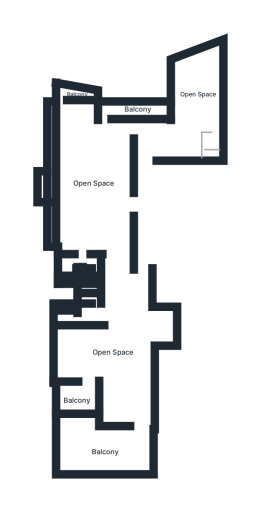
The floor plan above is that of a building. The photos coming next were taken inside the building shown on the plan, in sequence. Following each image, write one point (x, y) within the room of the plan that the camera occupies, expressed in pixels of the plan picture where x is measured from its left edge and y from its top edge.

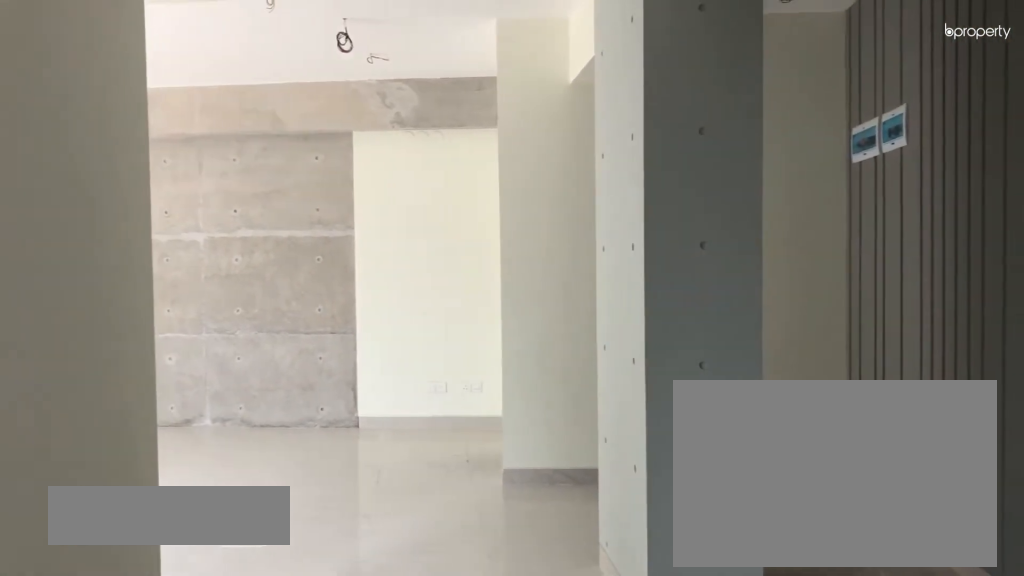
(175, 138)
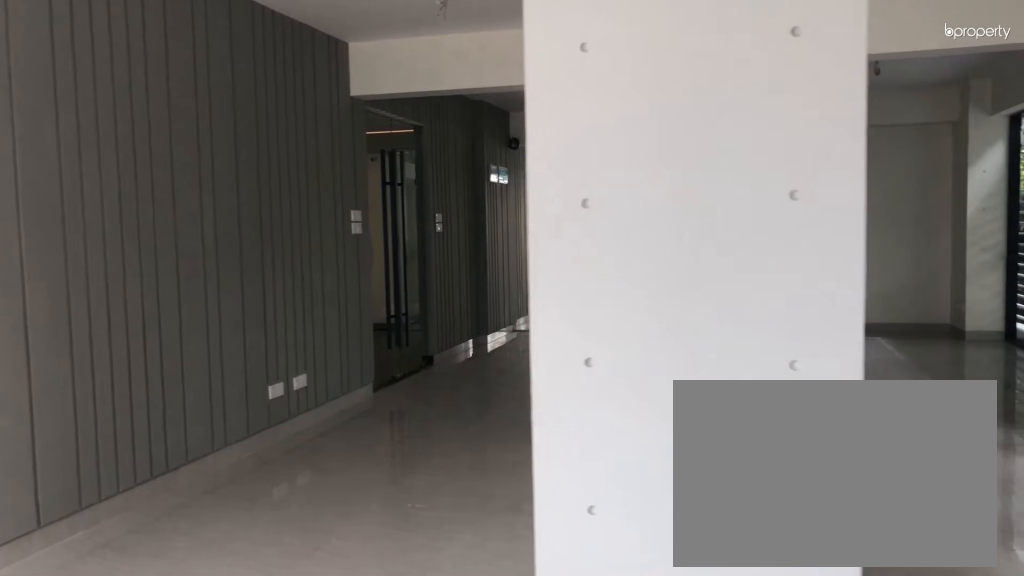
(97, 188)
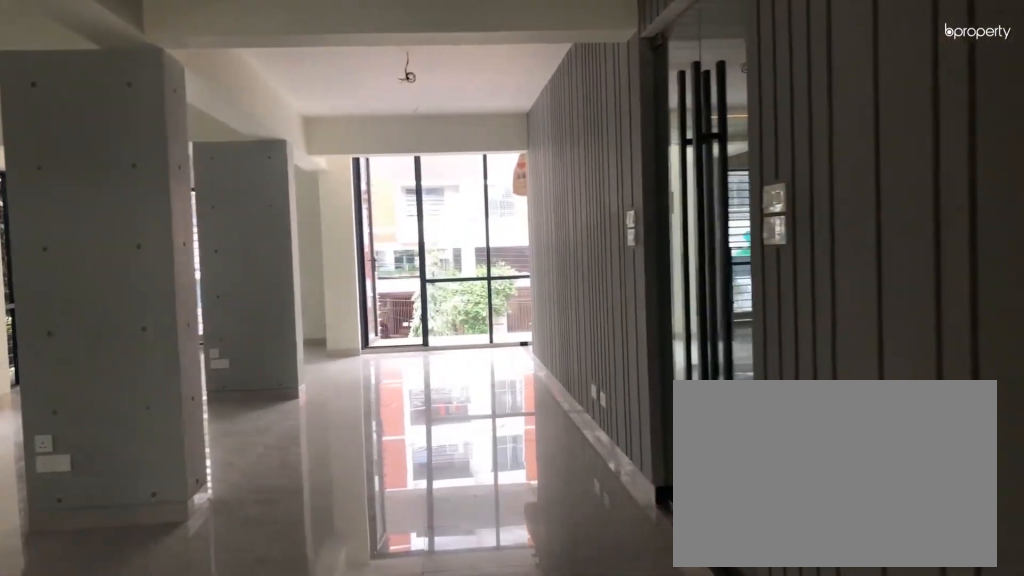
(97, 188)
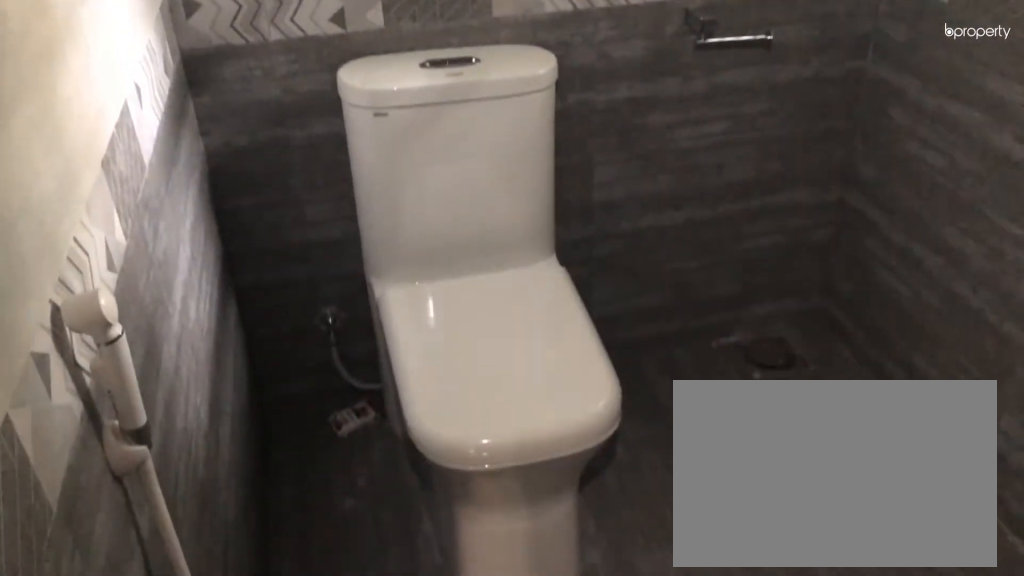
(66, 273)
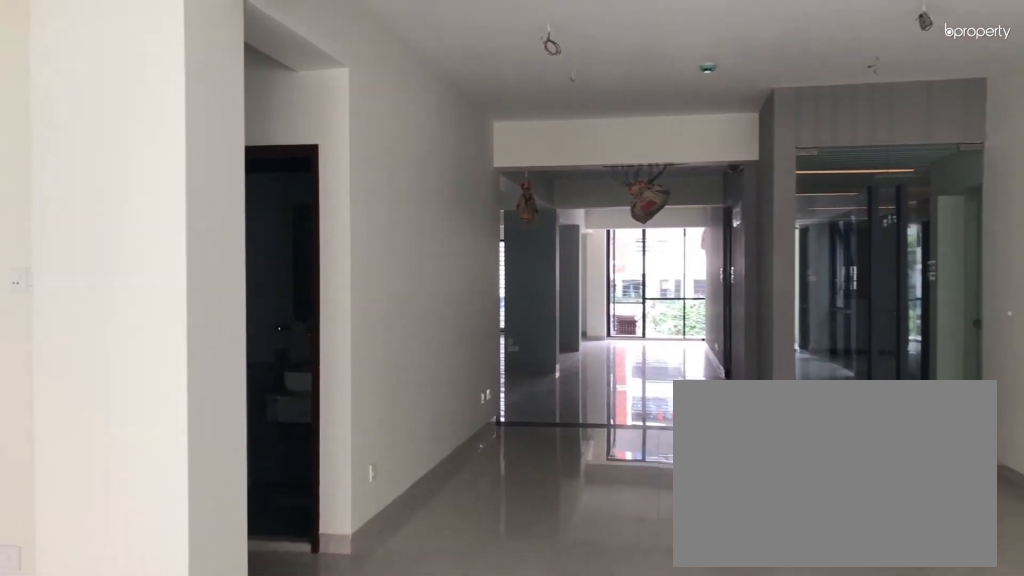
(110, 349)
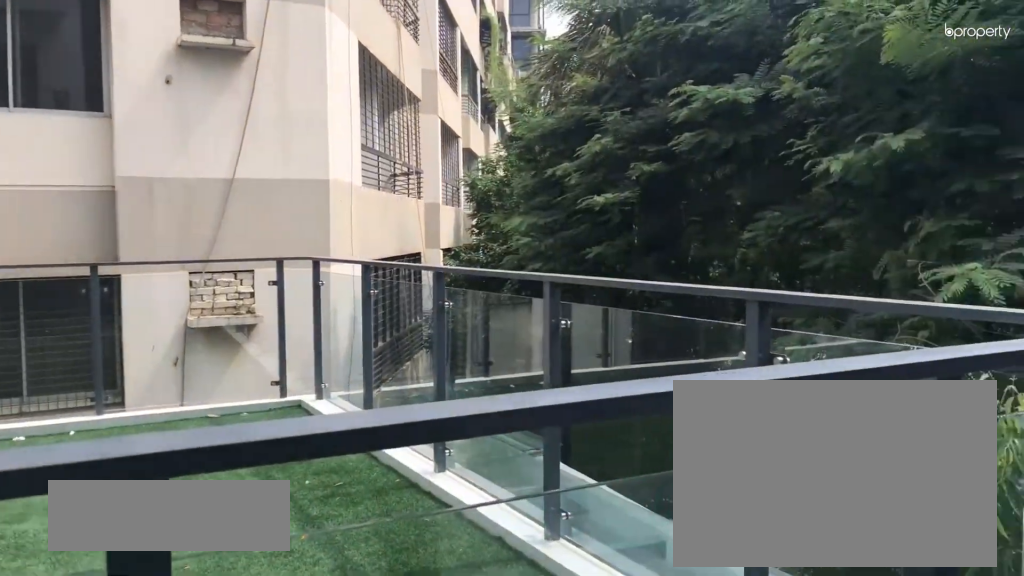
(78, 398)
